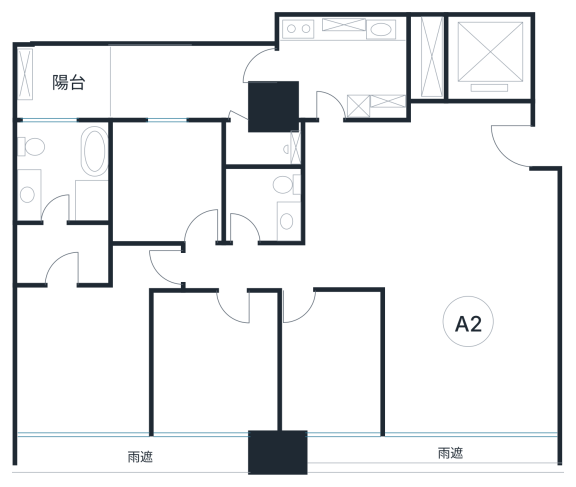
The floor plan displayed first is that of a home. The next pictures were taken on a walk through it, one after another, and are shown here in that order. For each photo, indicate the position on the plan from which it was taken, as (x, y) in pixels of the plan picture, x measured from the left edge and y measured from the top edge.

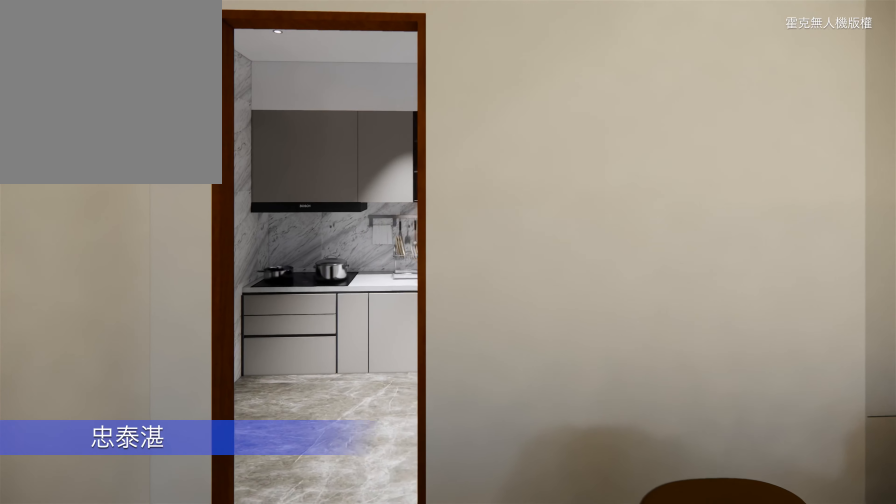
(354, 146)
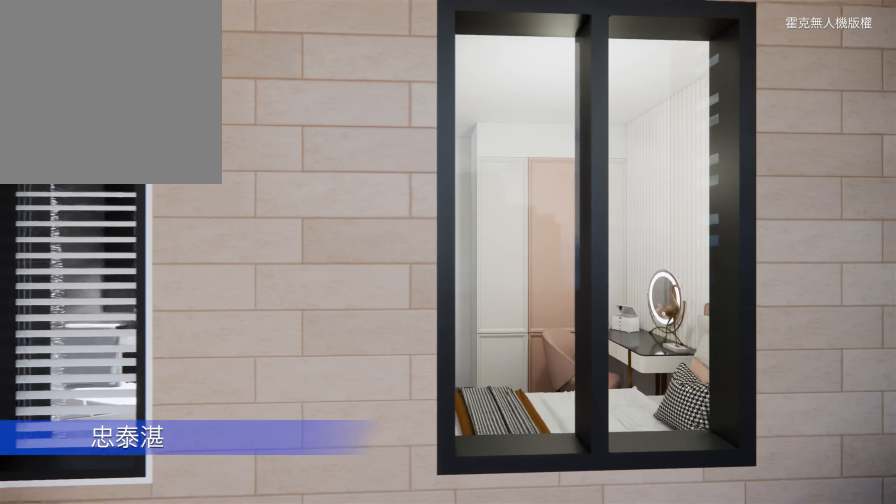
(214, 84)
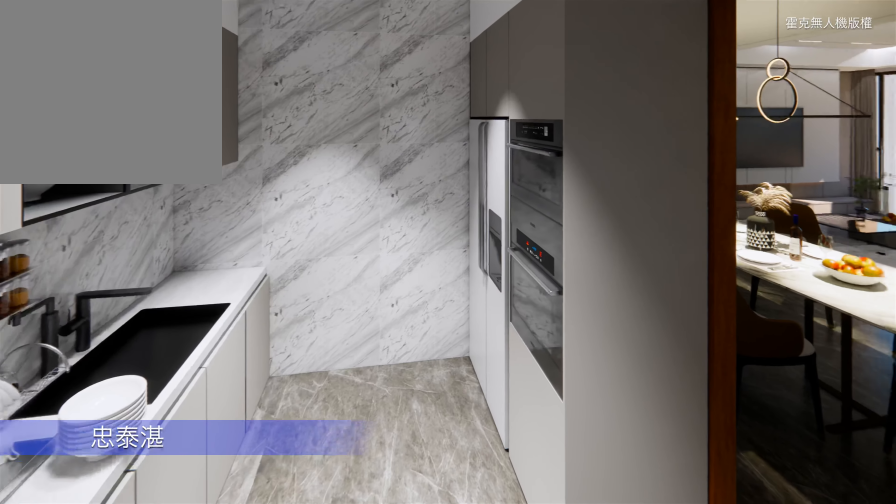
(322, 92)
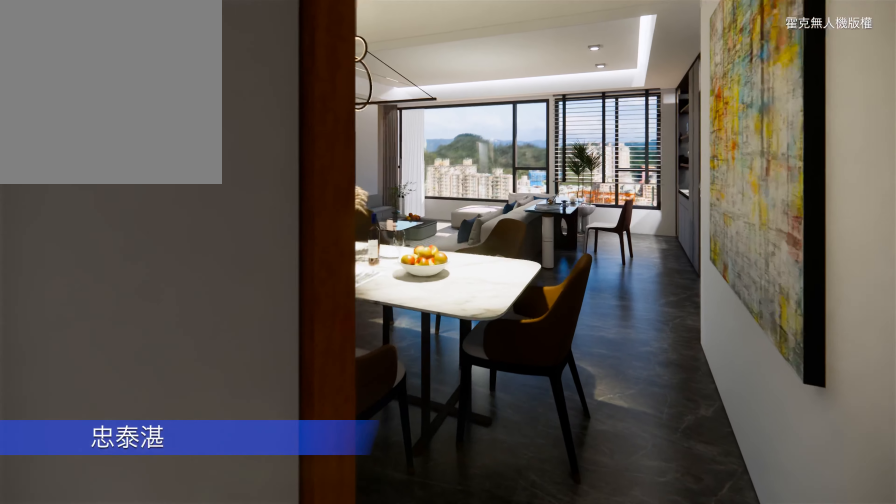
(351, 150)
